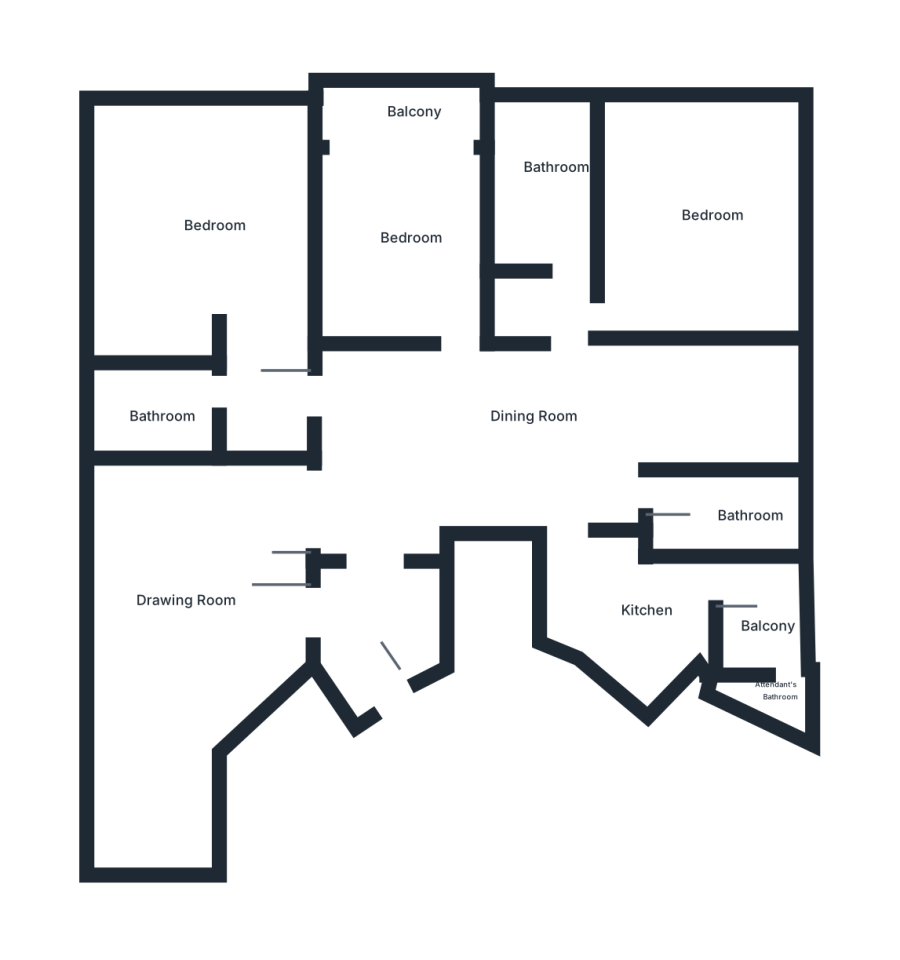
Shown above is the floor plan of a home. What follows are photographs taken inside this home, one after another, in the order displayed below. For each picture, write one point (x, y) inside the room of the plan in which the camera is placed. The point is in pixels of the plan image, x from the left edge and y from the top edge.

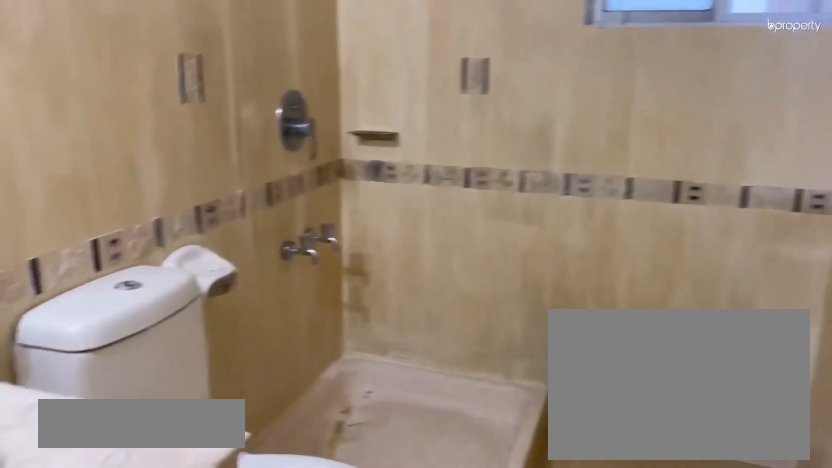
(544, 178)
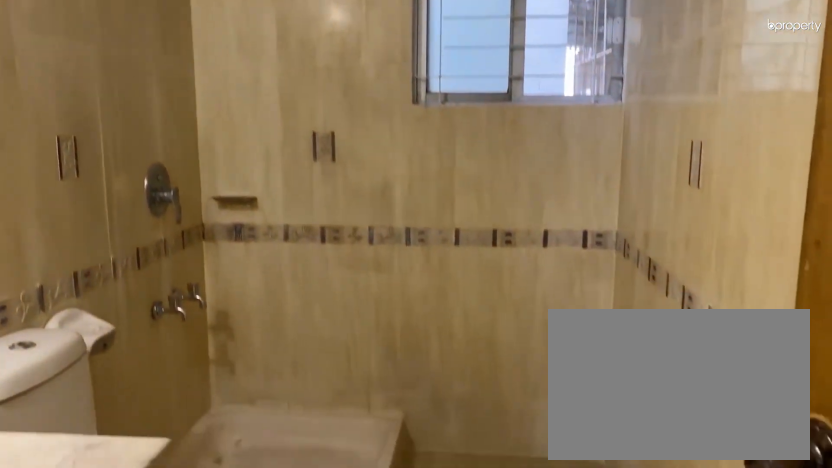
(557, 189)
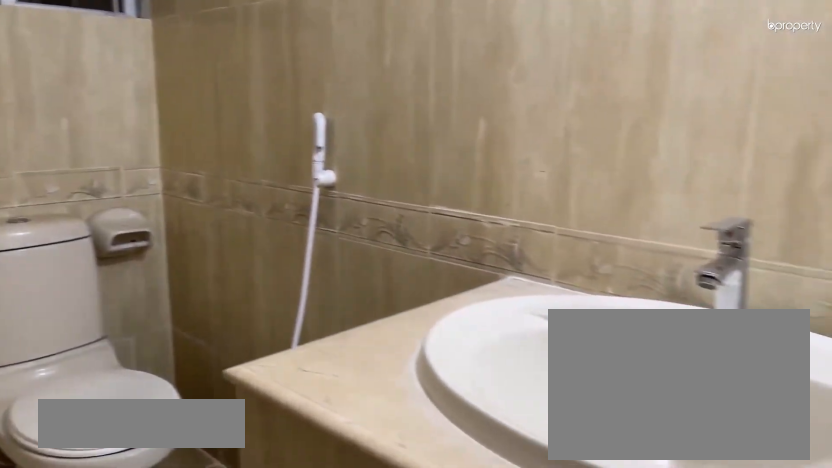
(729, 510)
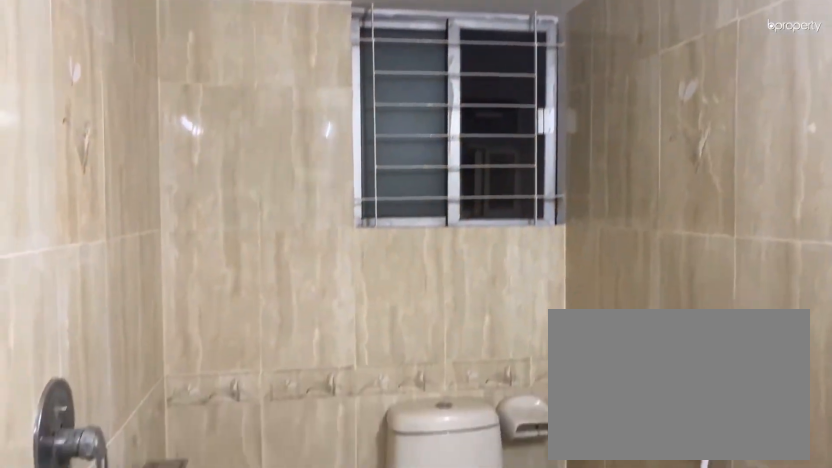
(729, 510)
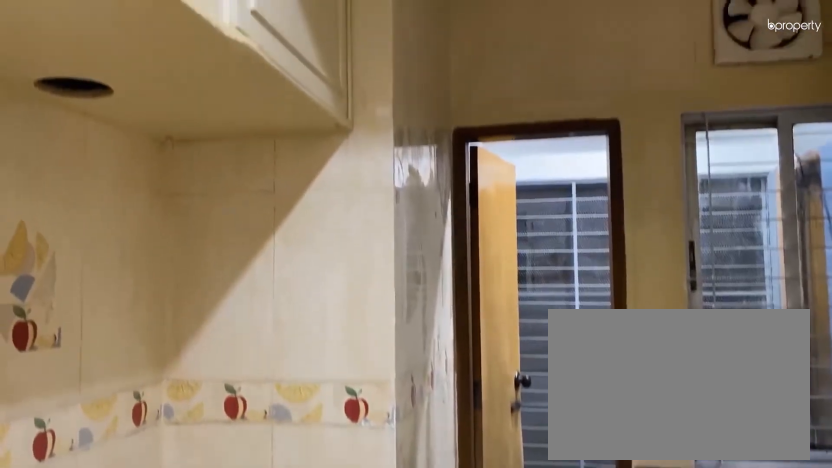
(640, 617)
